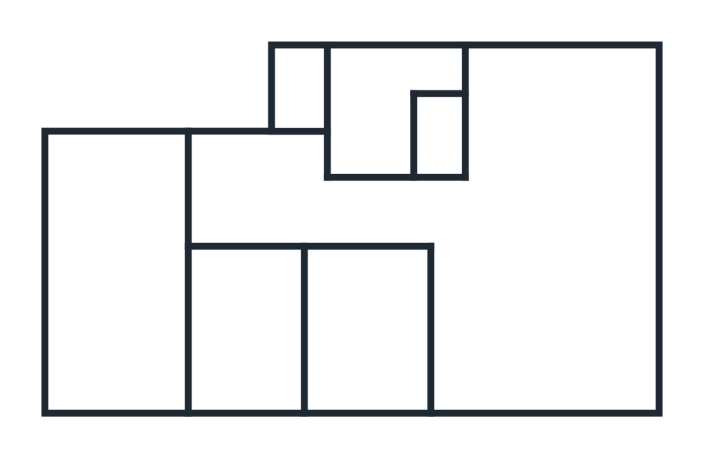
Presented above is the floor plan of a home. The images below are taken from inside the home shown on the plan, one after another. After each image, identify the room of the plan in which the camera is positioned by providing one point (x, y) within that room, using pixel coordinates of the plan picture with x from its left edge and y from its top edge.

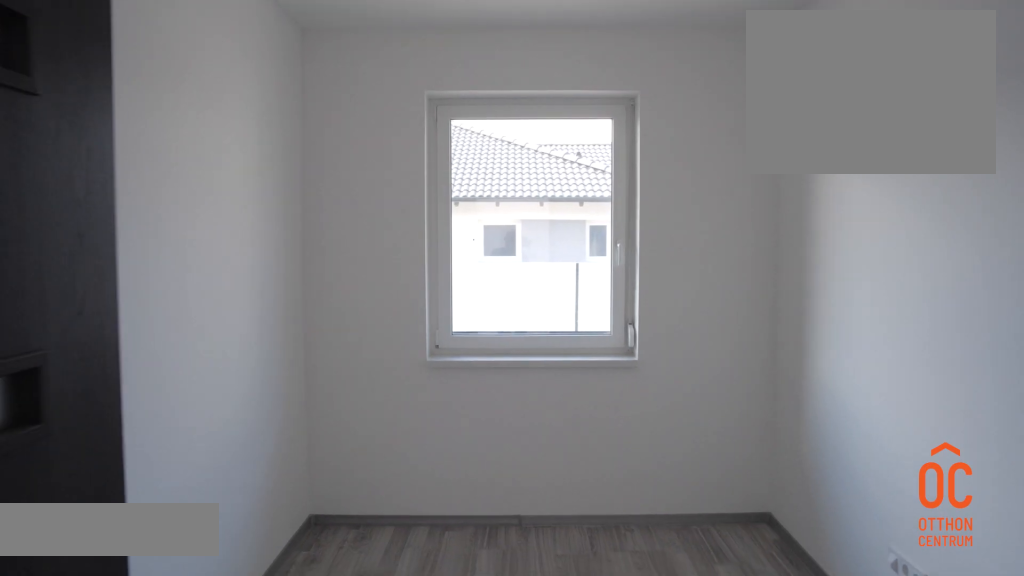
(243, 334)
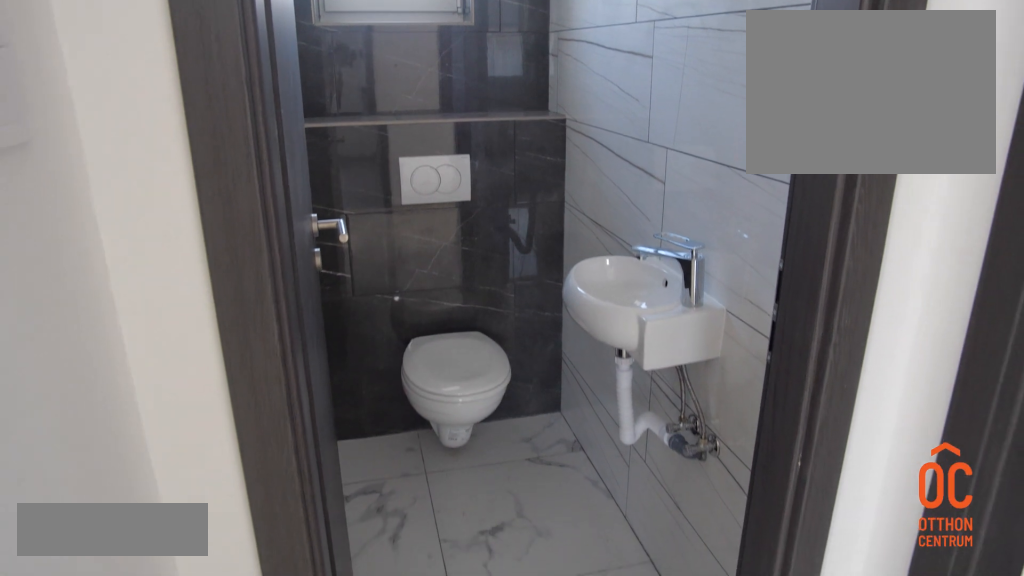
(299, 91)
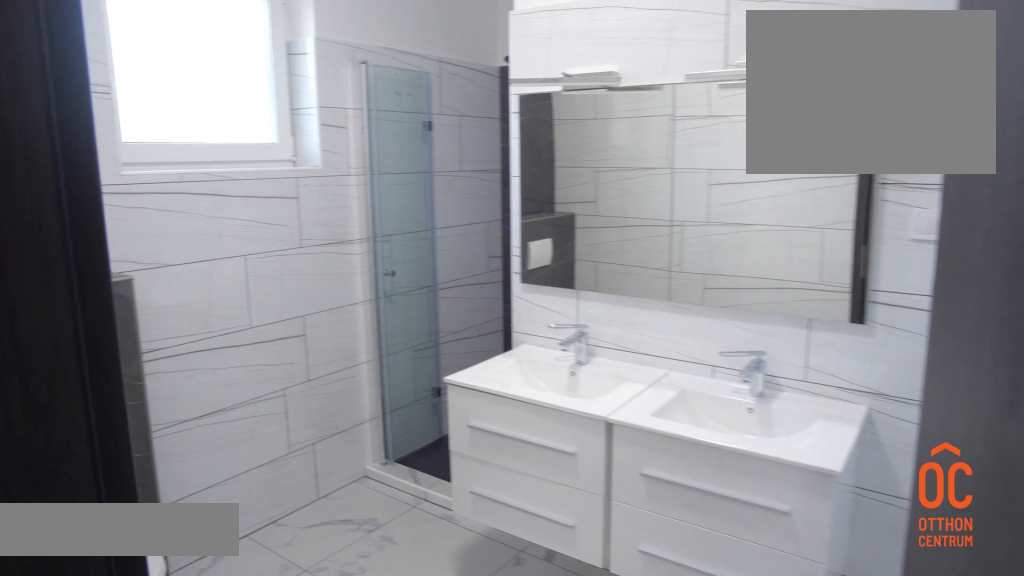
(367, 91)
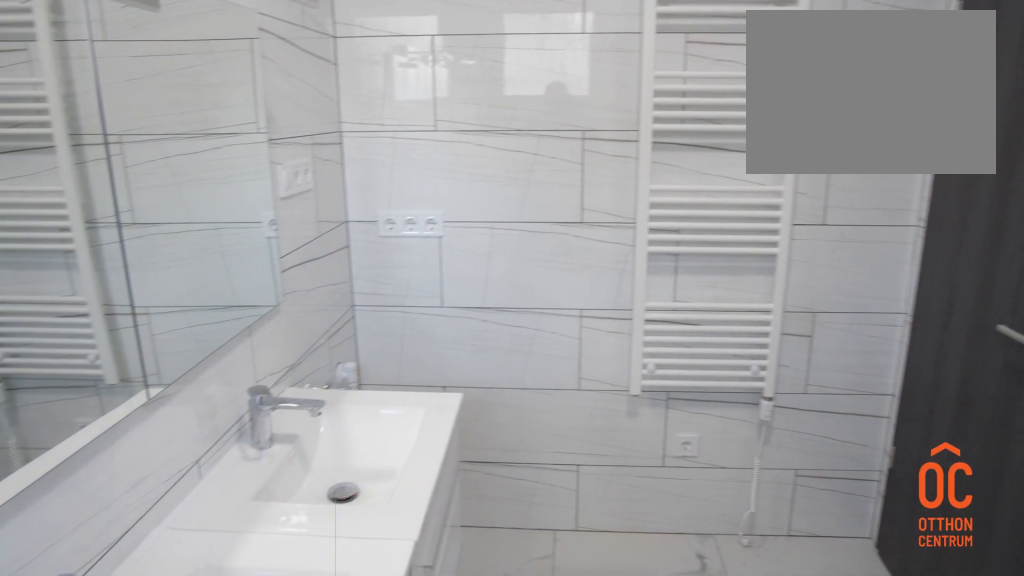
(367, 91)
